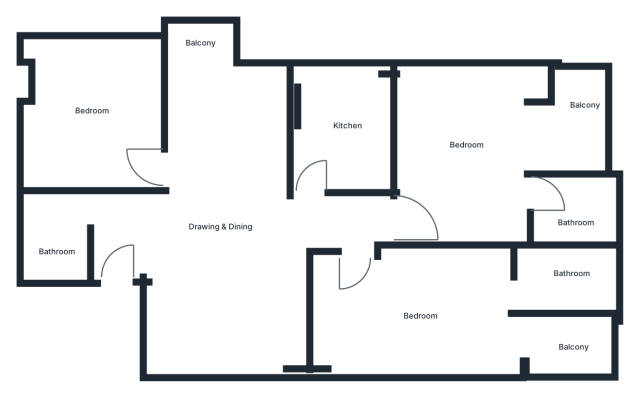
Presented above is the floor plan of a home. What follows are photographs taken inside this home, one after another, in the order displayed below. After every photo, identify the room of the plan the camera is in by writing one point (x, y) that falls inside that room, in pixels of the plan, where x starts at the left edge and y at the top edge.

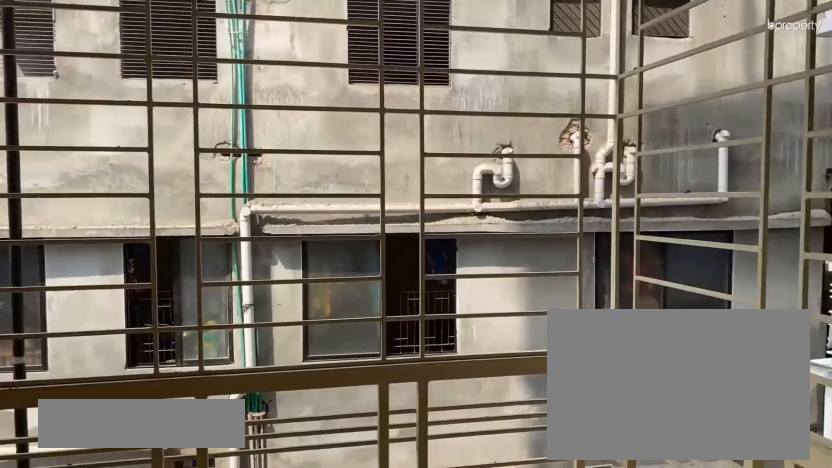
(567, 342)
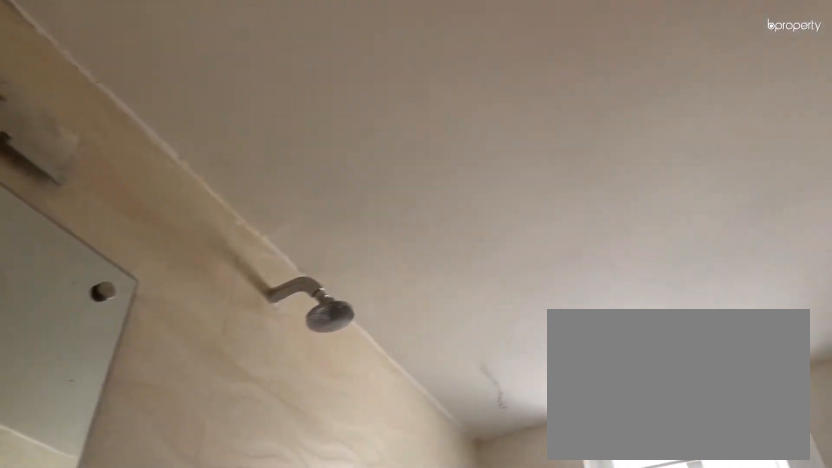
(556, 281)
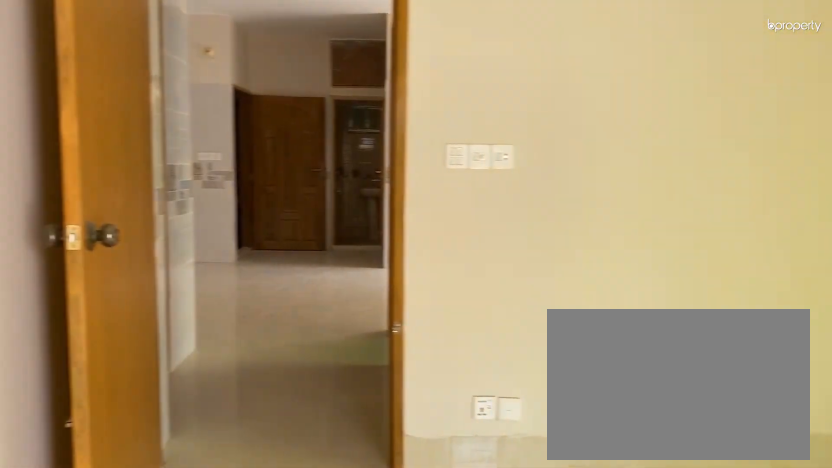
(478, 163)
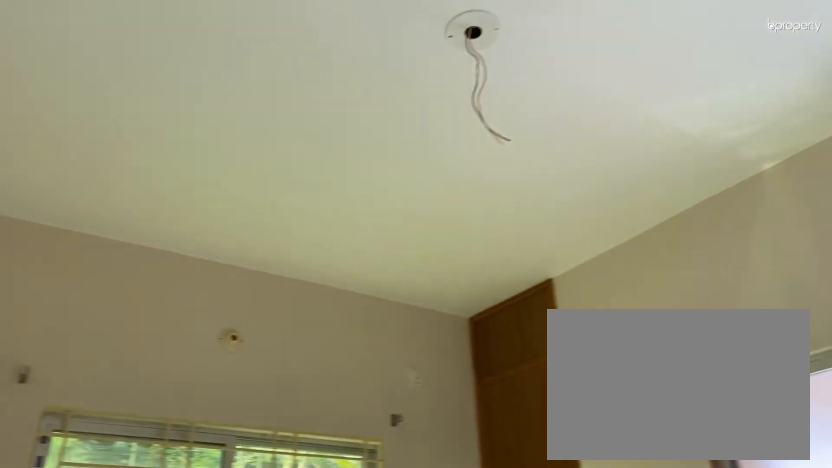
(478, 163)
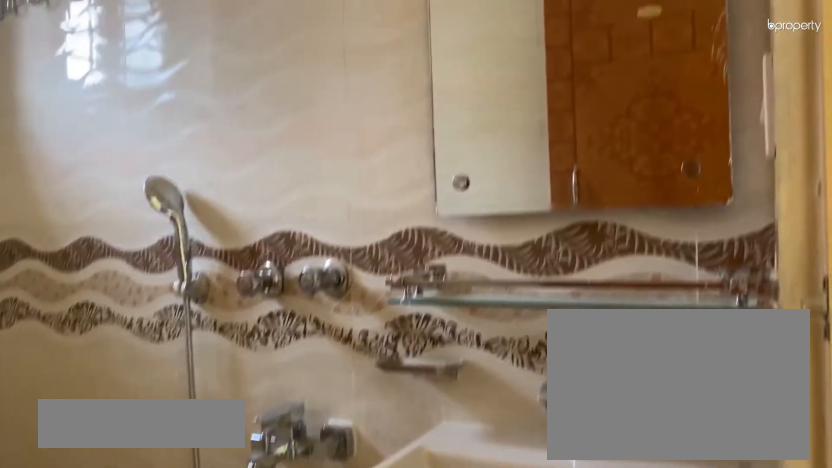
(571, 211)
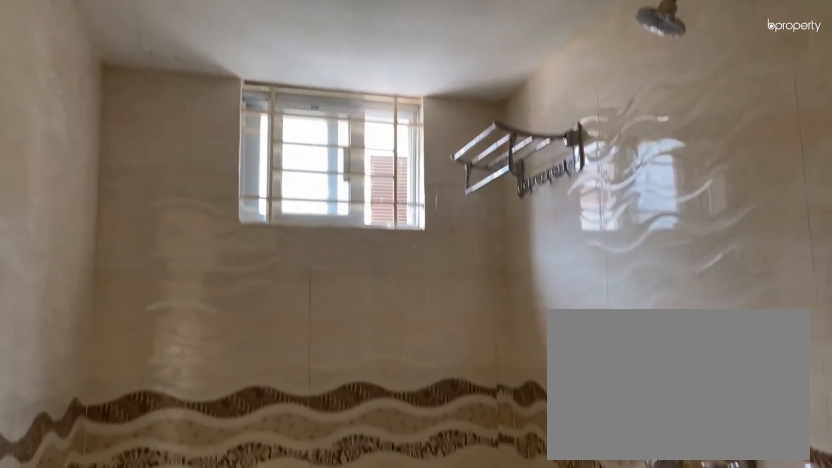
(571, 211)
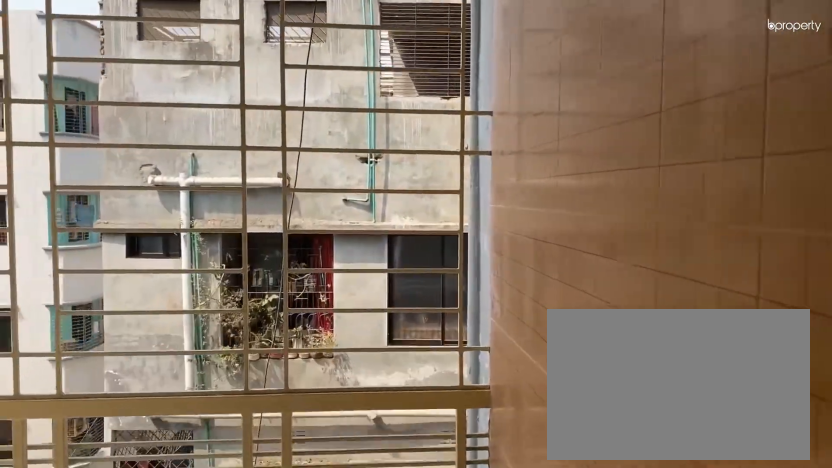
(579, 125)
